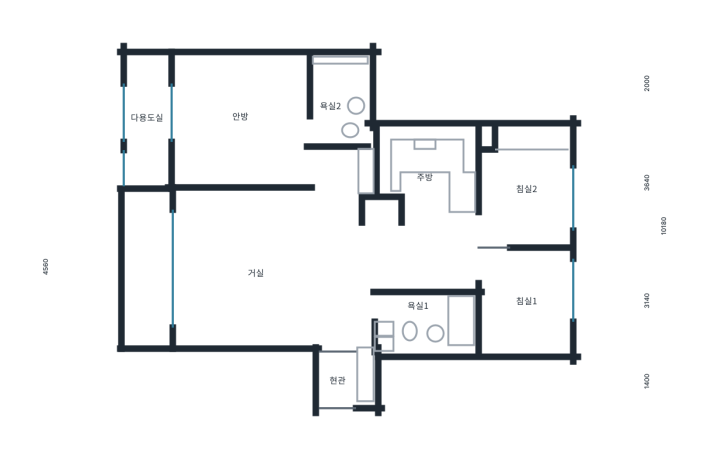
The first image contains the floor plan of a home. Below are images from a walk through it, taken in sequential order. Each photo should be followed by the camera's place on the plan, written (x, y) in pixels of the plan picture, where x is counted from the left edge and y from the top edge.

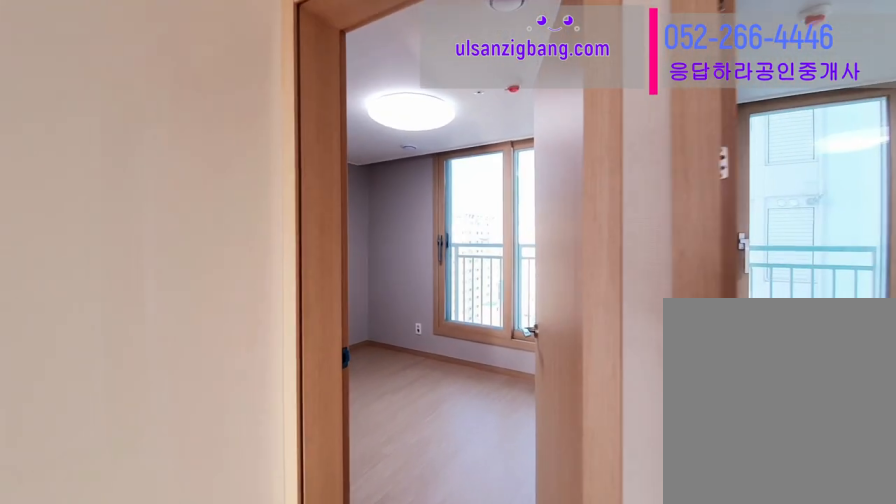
(437, 250)
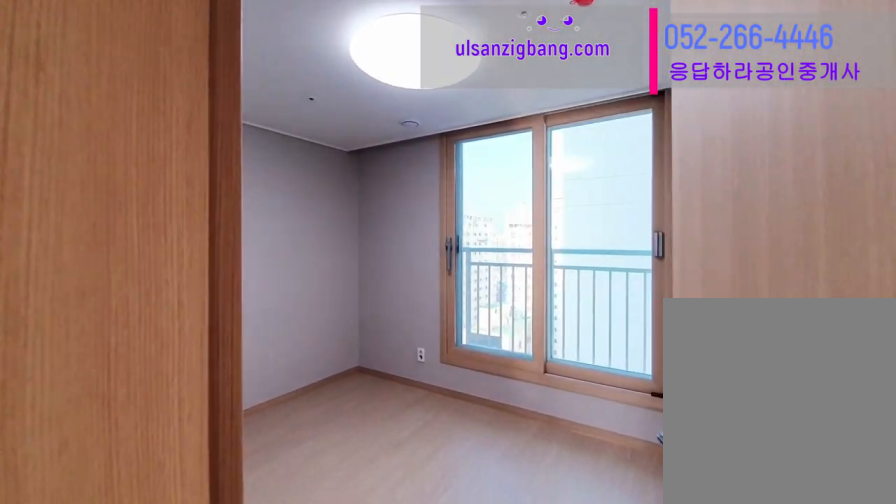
(539, 194)
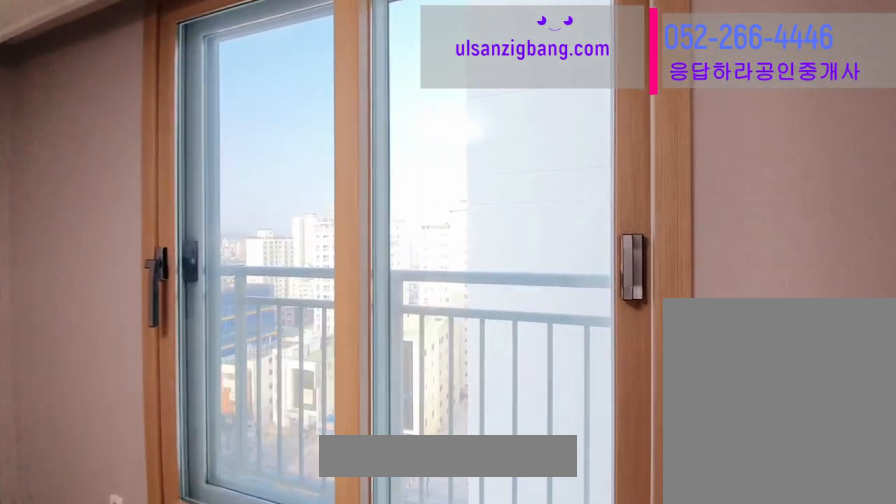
(538, 196)
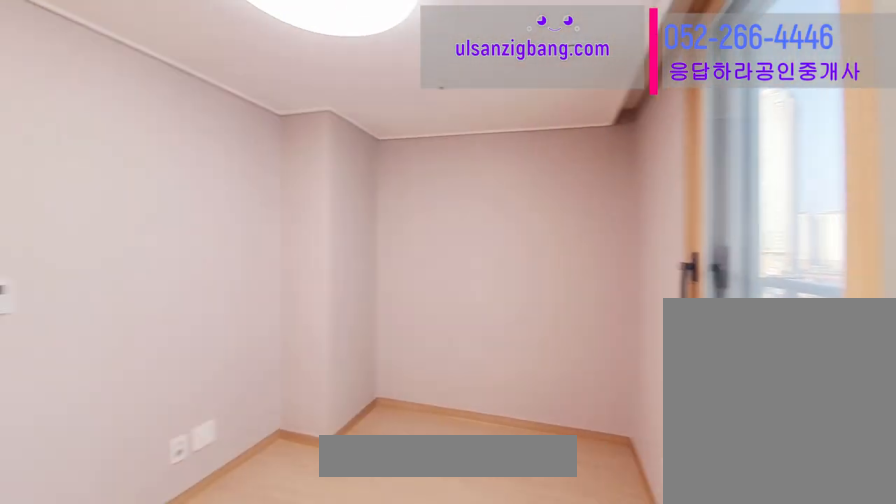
(538, 195)
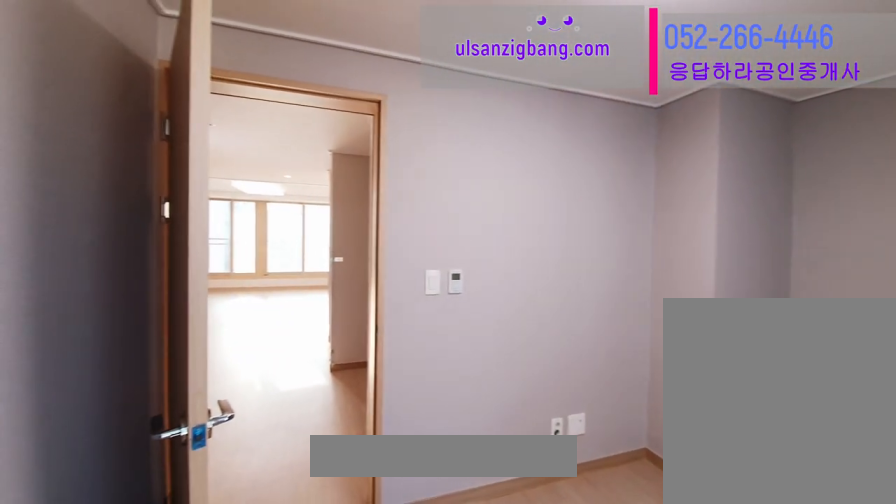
(539, 195)
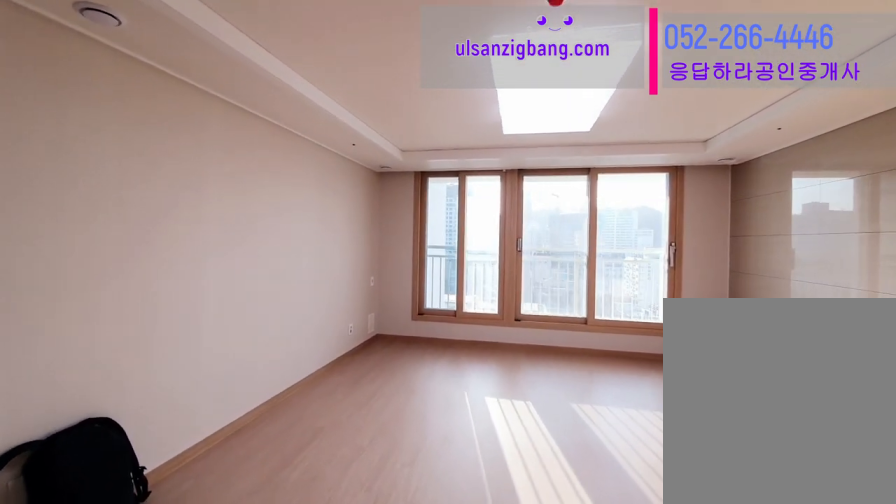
(315, 281)
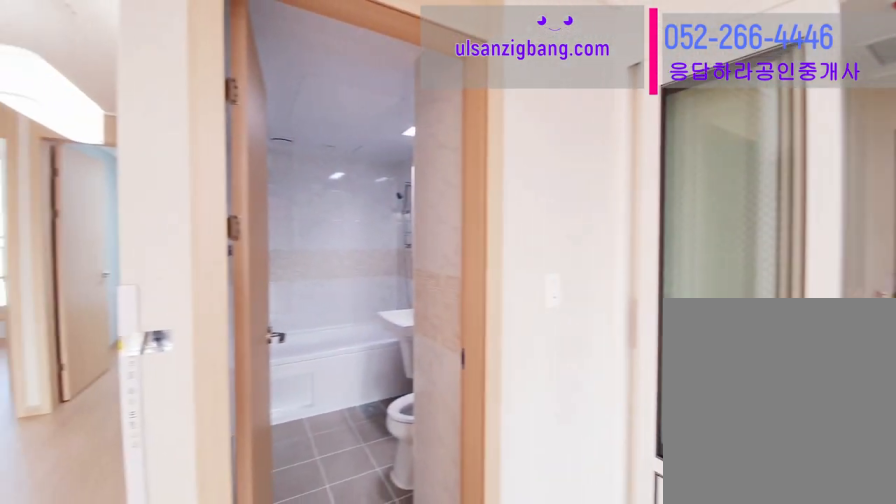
(316, 280)
